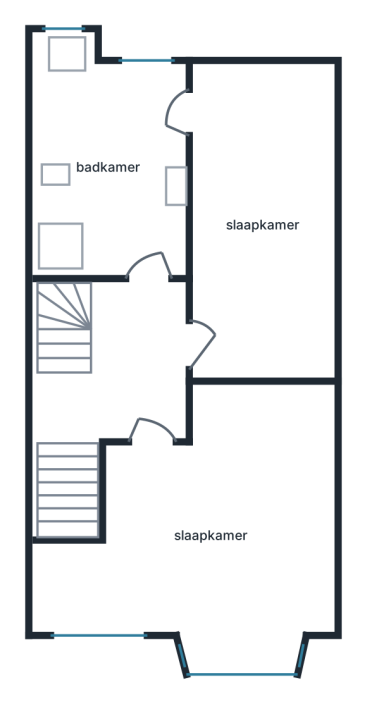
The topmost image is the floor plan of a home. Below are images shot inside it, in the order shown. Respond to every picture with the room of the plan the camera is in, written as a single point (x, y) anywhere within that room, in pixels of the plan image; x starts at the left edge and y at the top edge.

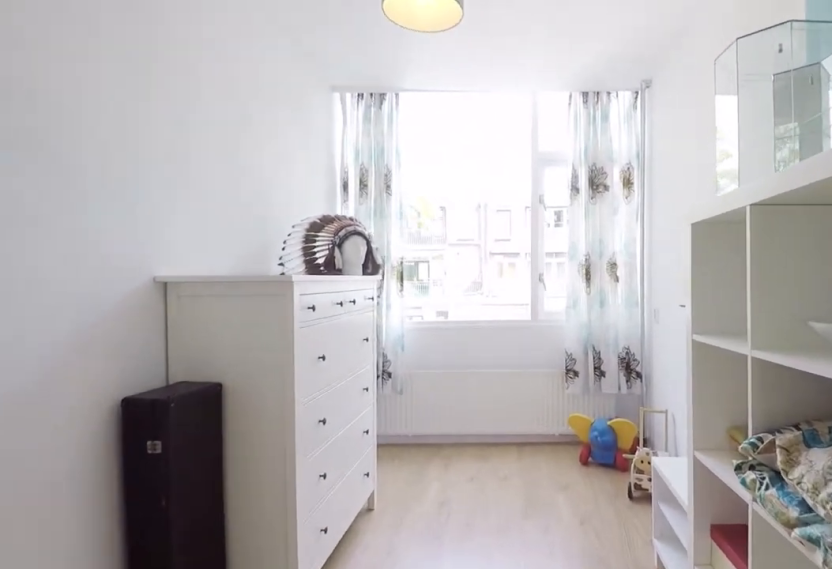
(261, 222)
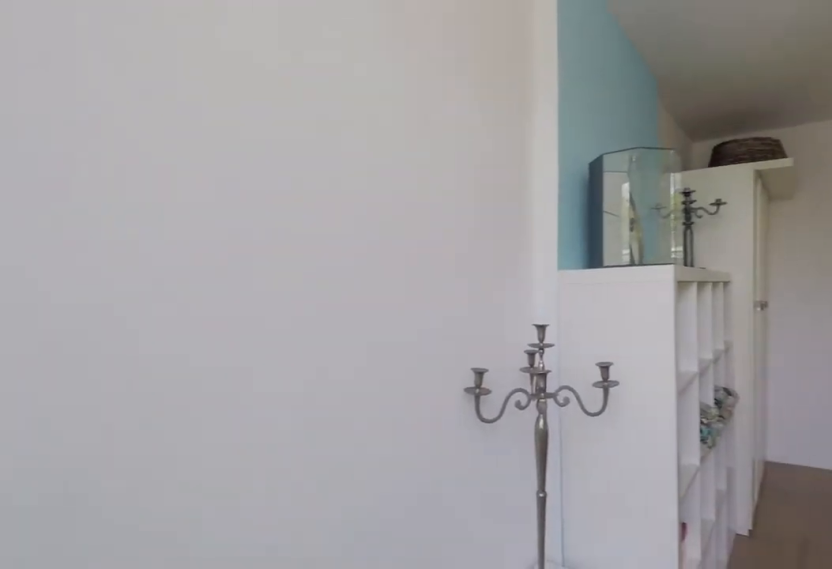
(261, 222)
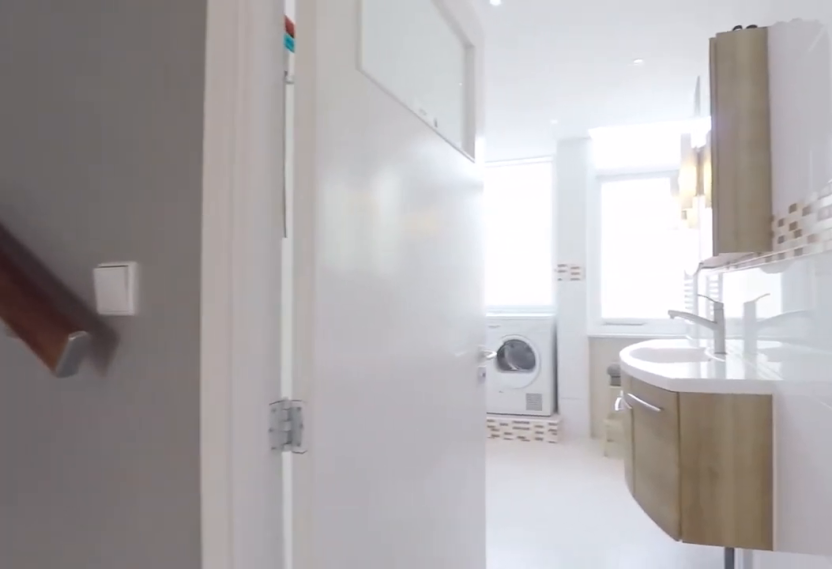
(124, 371)
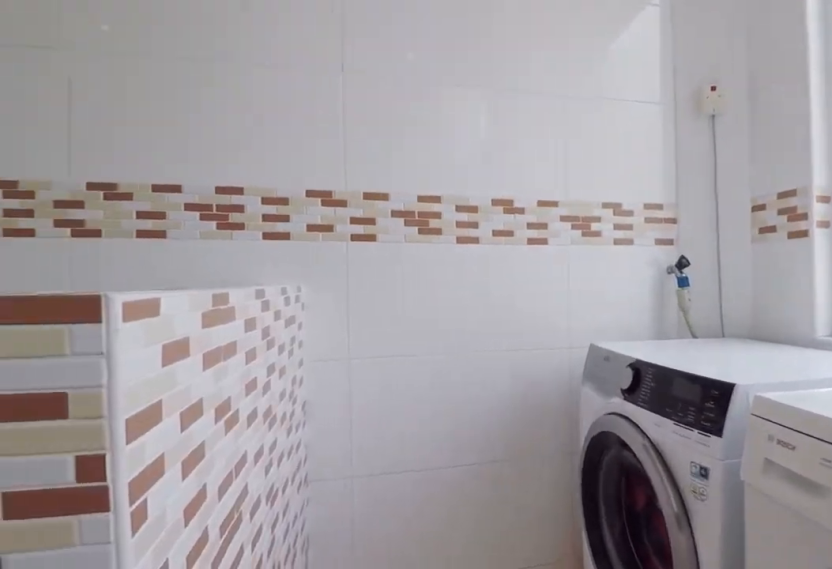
(110, 168)
